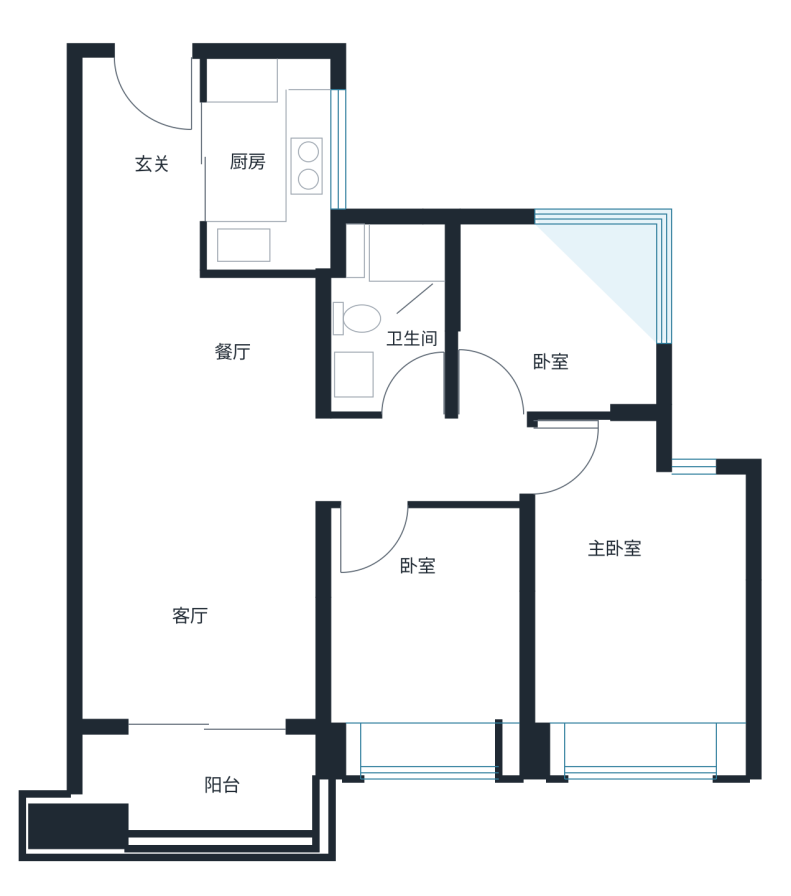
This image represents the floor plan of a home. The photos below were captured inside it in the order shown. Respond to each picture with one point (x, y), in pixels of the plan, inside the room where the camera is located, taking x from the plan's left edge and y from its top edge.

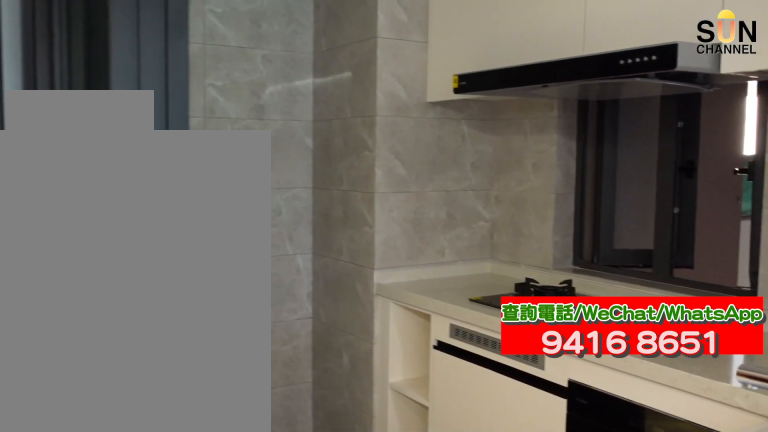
(268, 161)
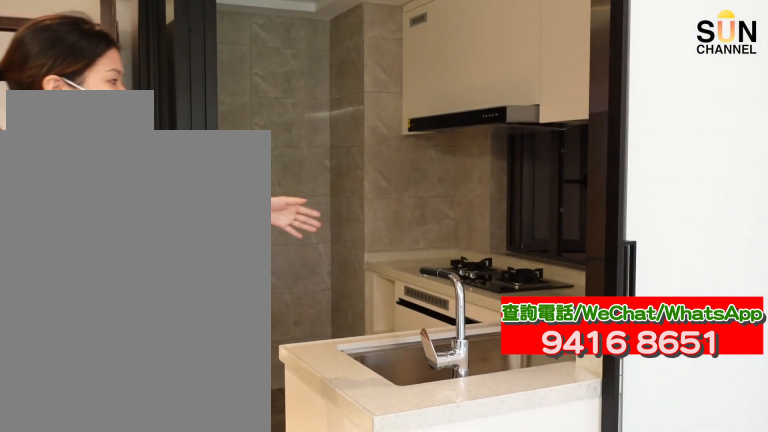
(268, 161)
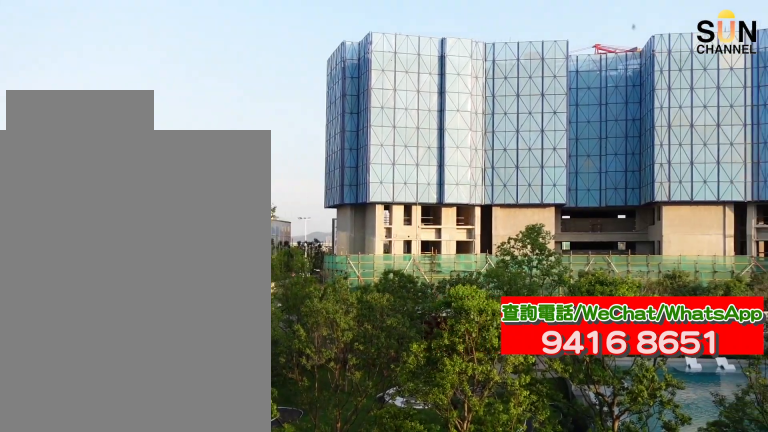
(201, 787)
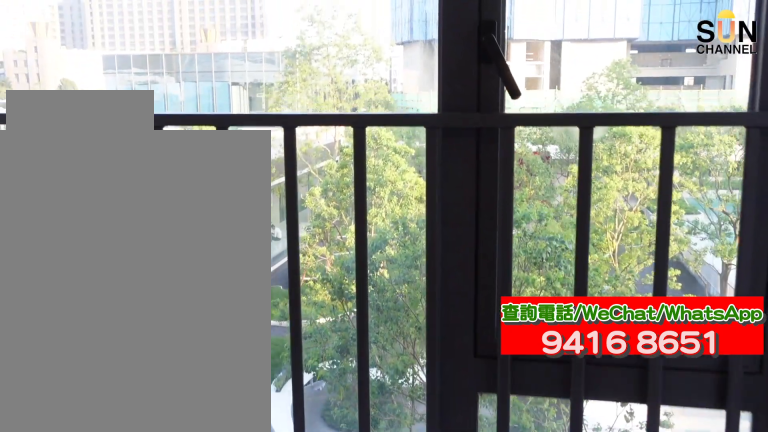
(434, 643)
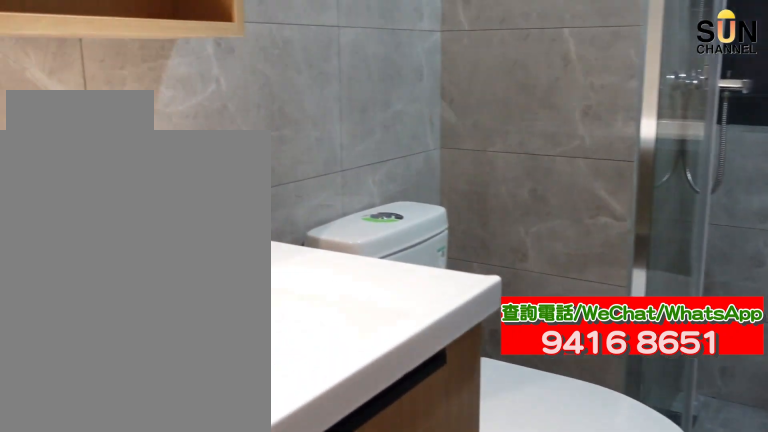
(388, 314)
